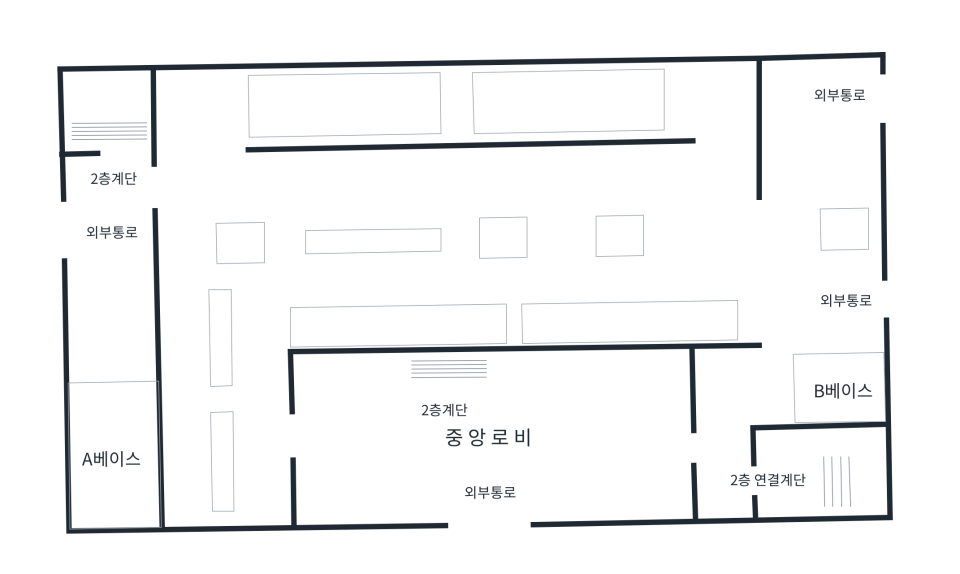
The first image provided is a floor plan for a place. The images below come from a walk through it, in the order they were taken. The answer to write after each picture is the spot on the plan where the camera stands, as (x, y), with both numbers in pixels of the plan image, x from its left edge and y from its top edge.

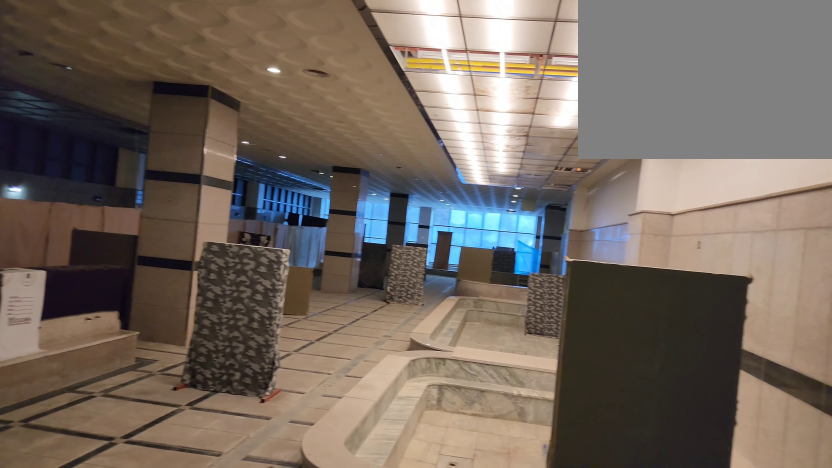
(183, 294)
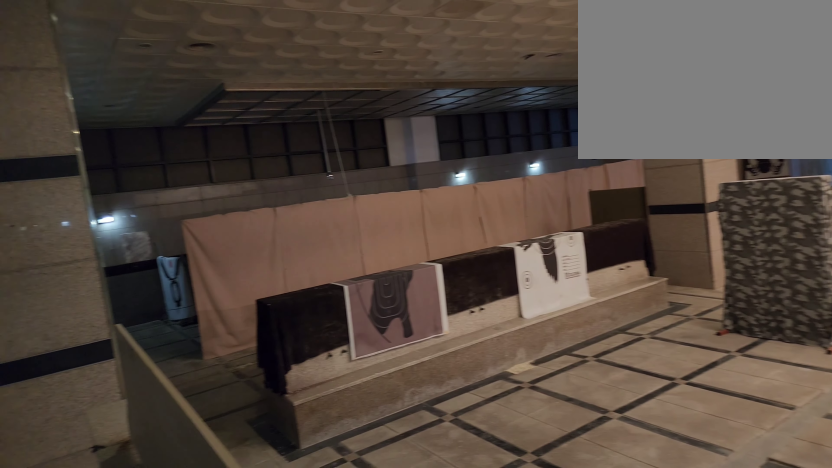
(178, 277)
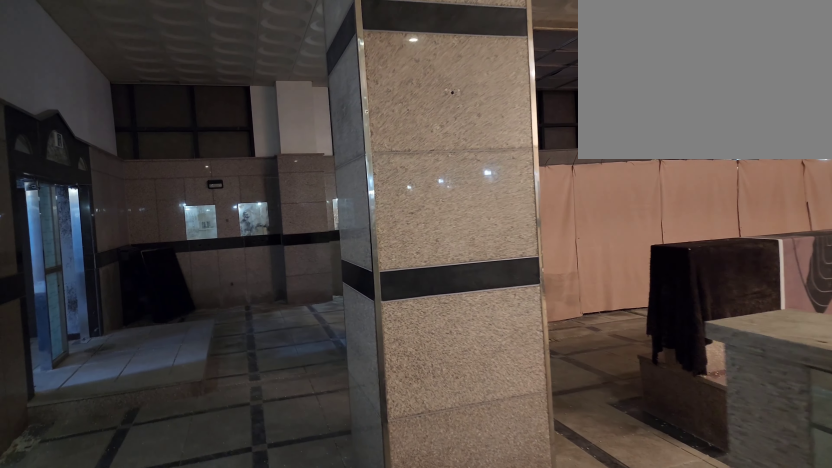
(183, 234)
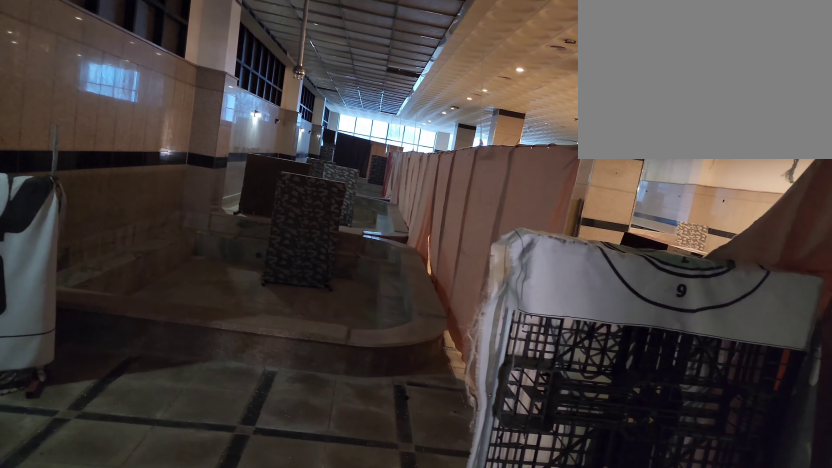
(164, 212)
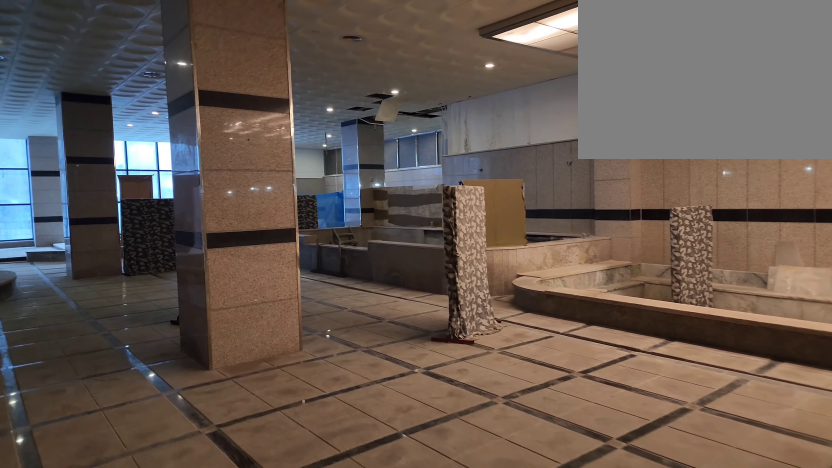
(291, 213)
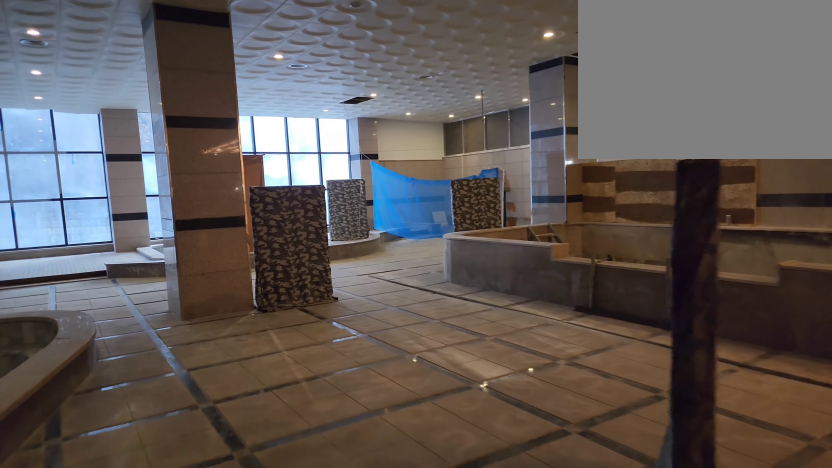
(300, 213)
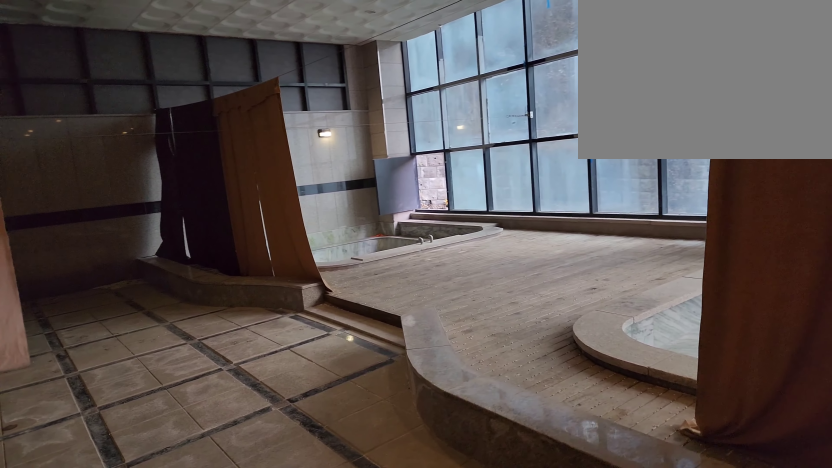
(694, 221)
